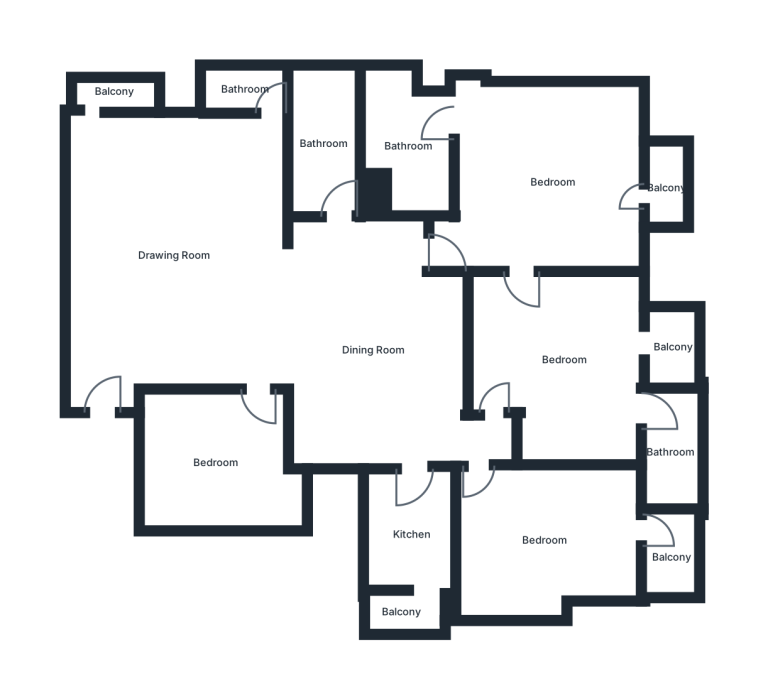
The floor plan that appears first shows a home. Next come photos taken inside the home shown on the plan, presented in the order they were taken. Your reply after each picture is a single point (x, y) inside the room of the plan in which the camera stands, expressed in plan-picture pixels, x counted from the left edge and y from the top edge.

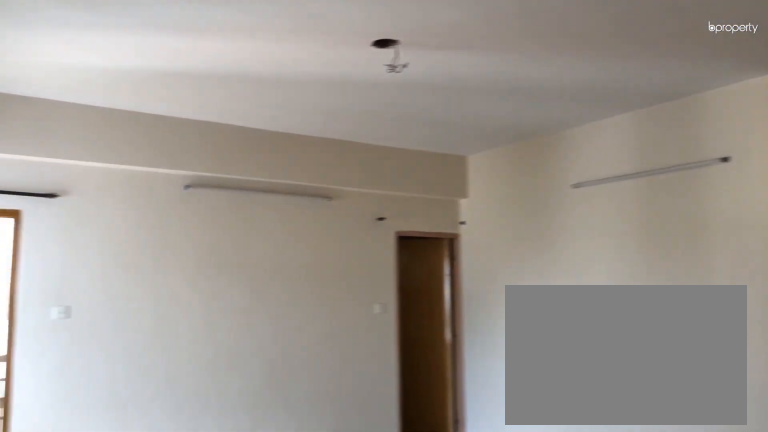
(172, 256)
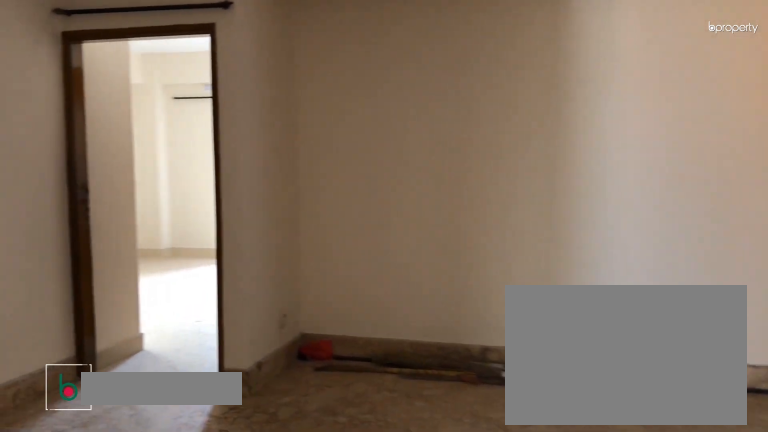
(370, 350)
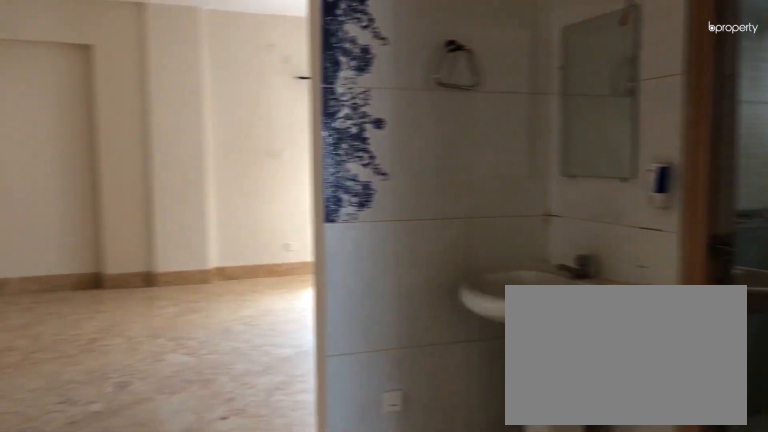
(370, 350)
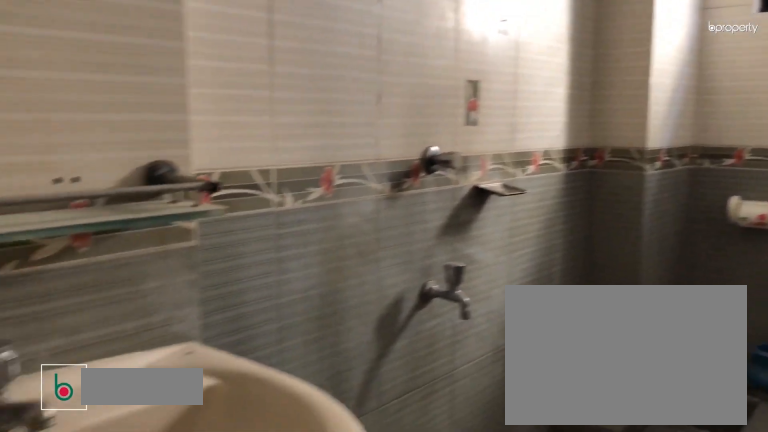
(324, 144)
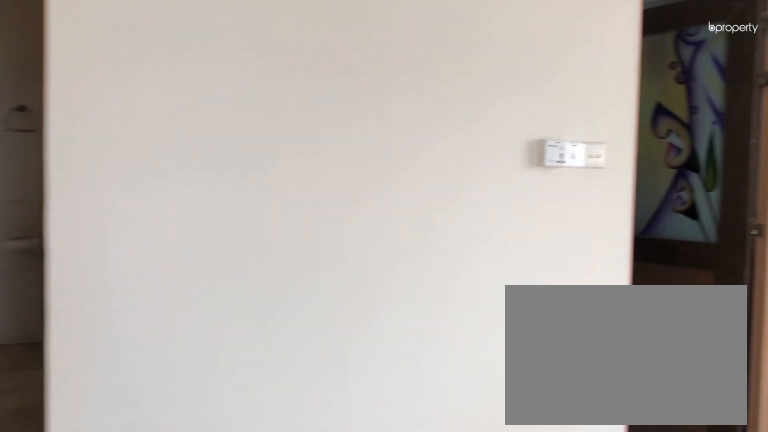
(552, 182)
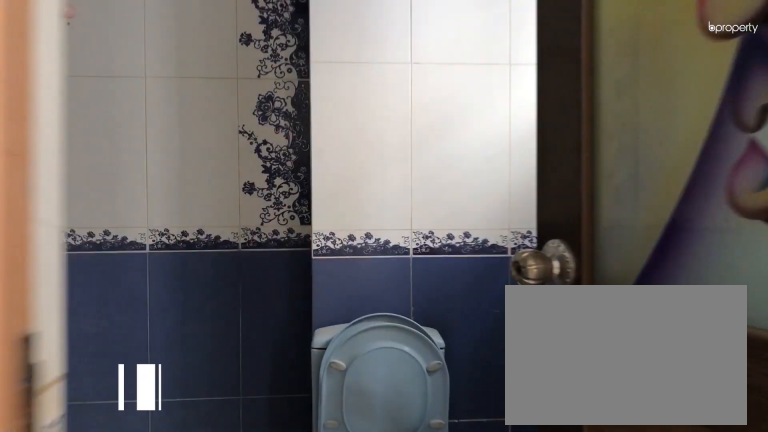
(408, 146)
